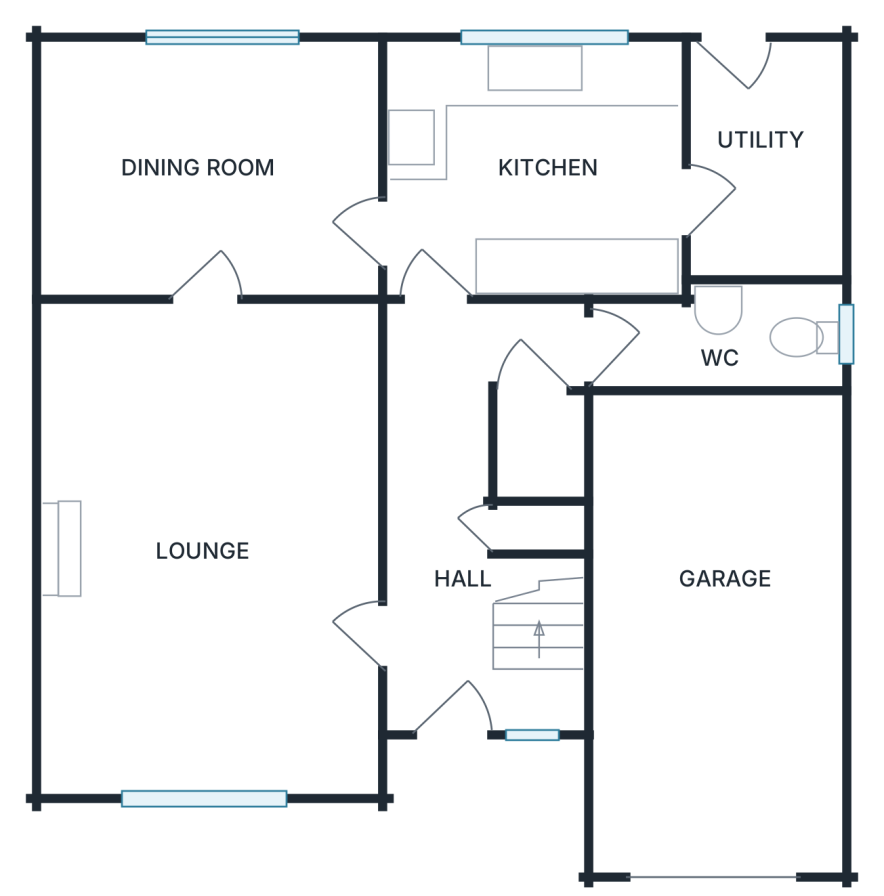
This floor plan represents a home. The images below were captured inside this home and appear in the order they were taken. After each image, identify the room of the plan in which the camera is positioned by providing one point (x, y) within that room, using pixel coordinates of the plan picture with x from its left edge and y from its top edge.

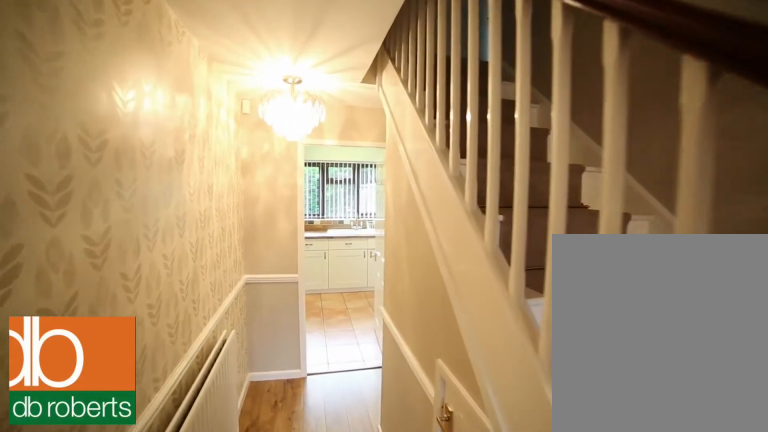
(459, 494)
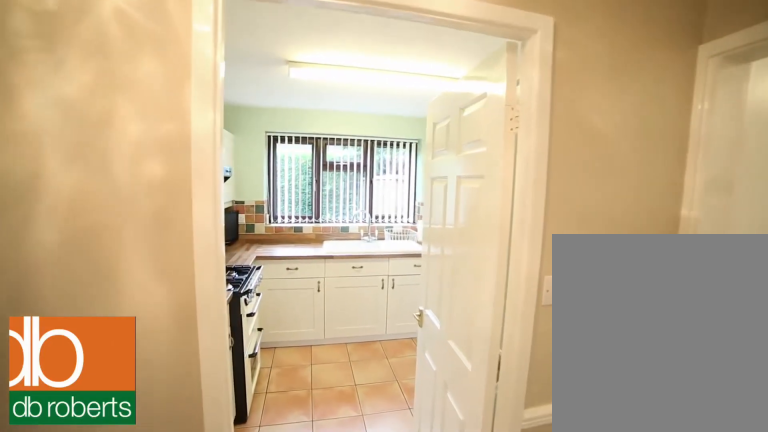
(459, 494)
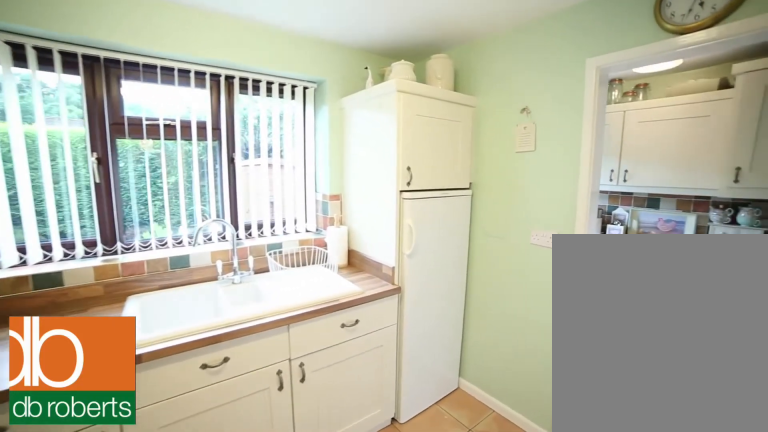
(537, 170)
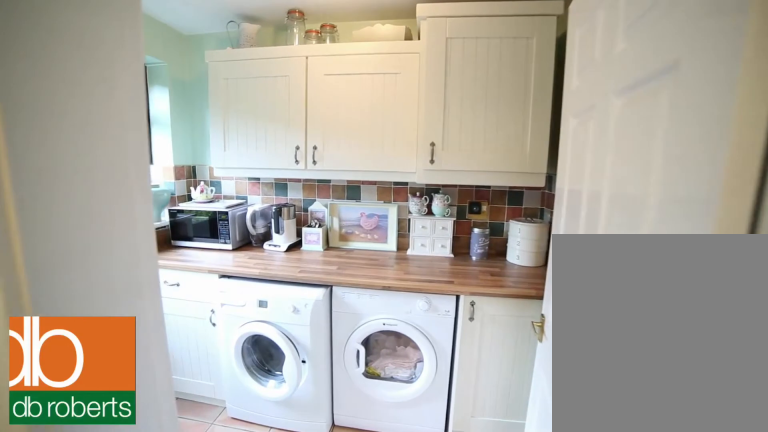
(769, 163)
